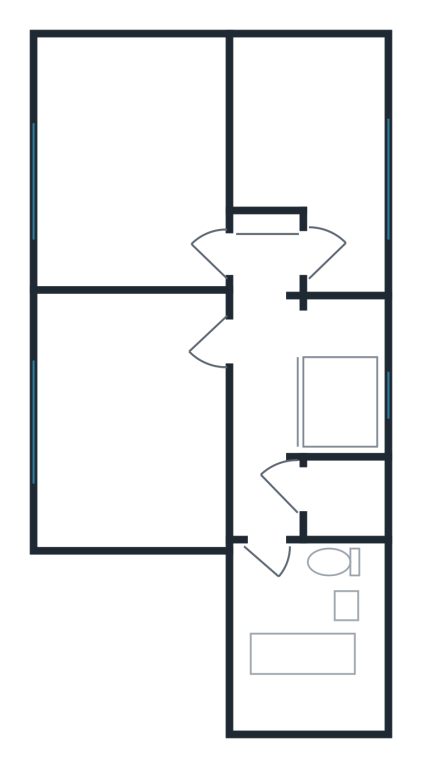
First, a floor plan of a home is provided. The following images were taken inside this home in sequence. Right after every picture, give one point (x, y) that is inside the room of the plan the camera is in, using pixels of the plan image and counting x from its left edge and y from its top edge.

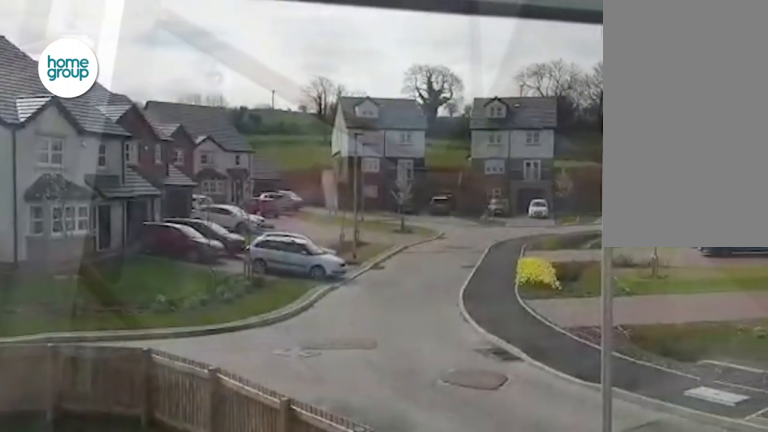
(301, 392)
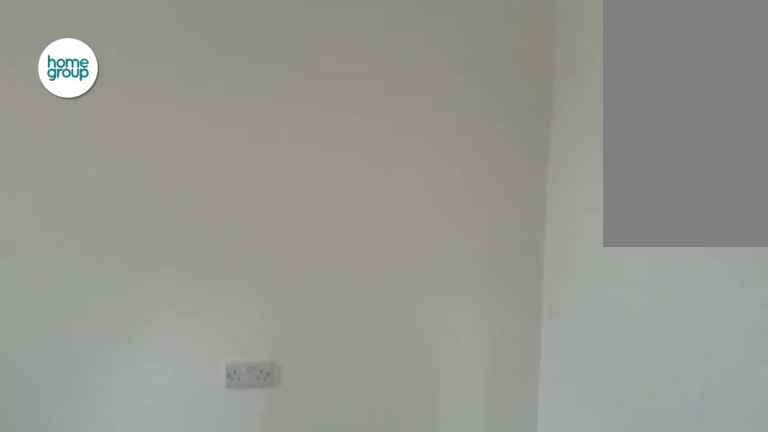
(134, 415)
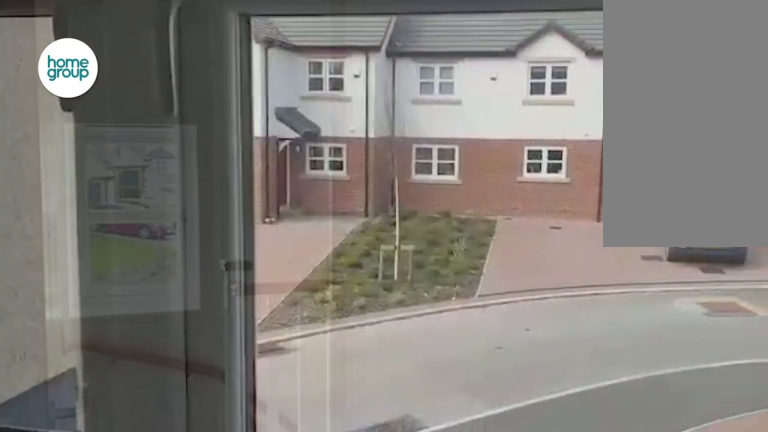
(134, 415)
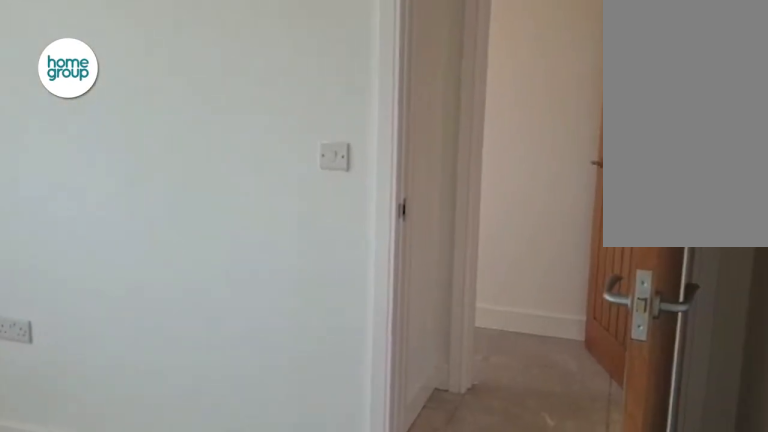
(138, 189)
